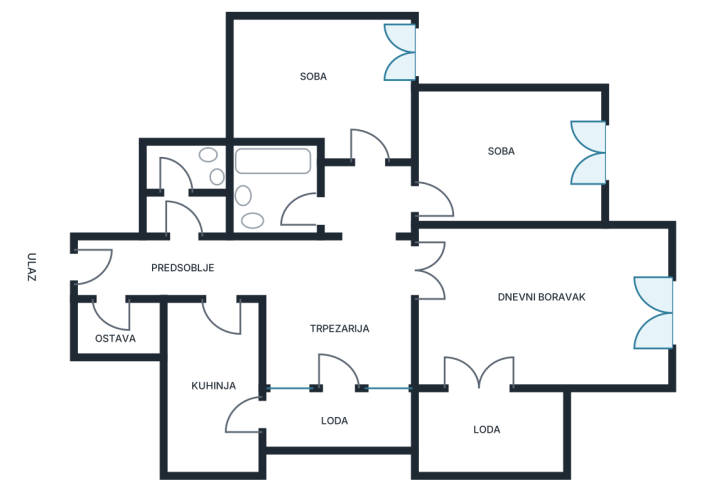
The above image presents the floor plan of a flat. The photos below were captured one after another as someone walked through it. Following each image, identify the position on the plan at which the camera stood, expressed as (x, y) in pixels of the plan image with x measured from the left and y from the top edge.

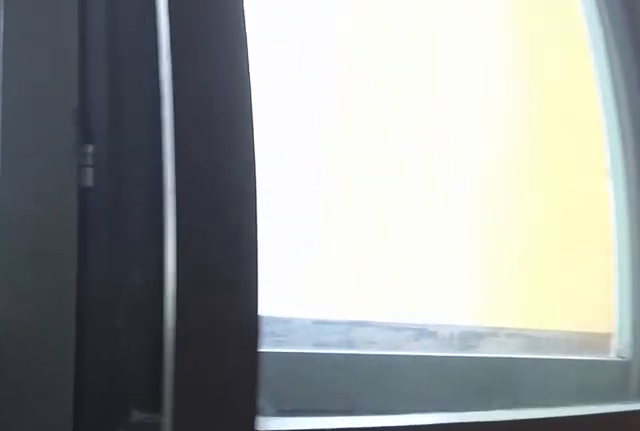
(609, 313)
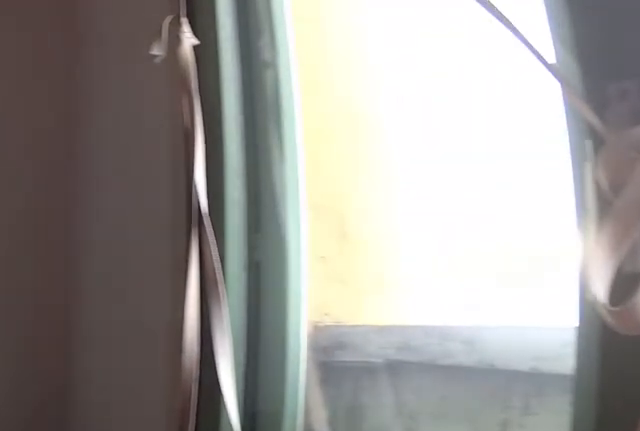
(626, 332)
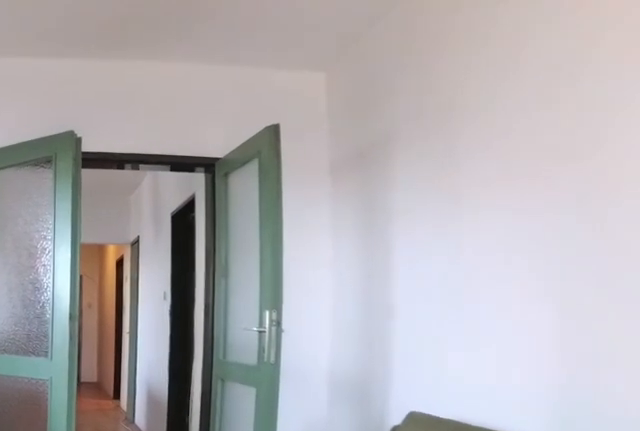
(555, 313)
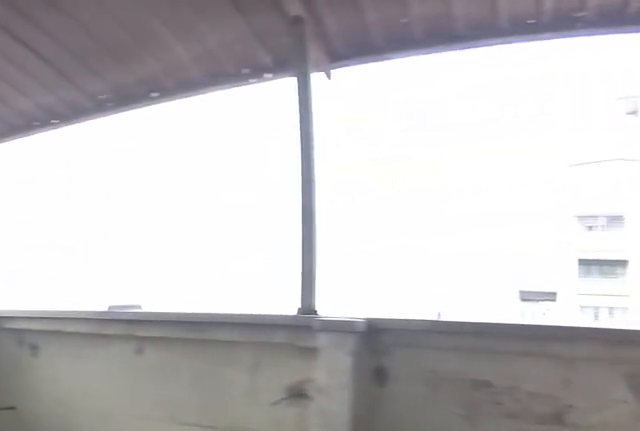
(476, 387)
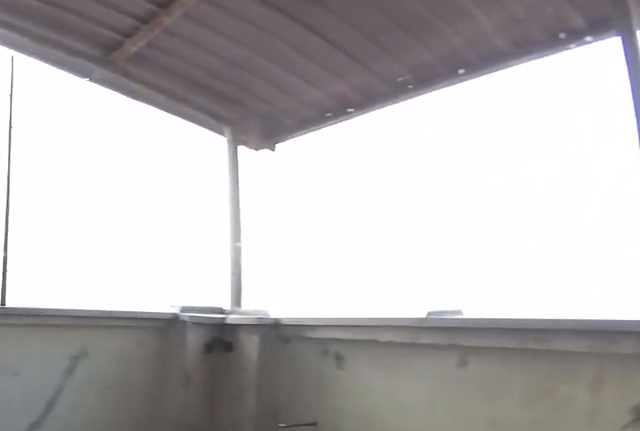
(472, 401)
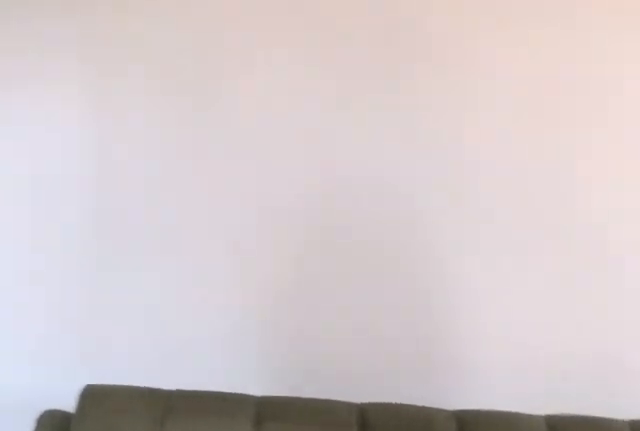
(497, 305)
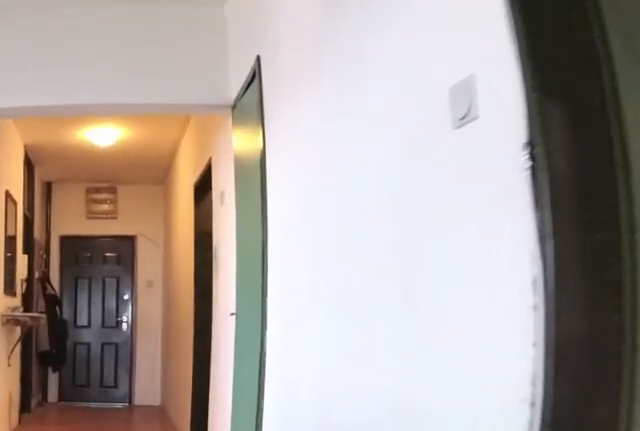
(406, 281)
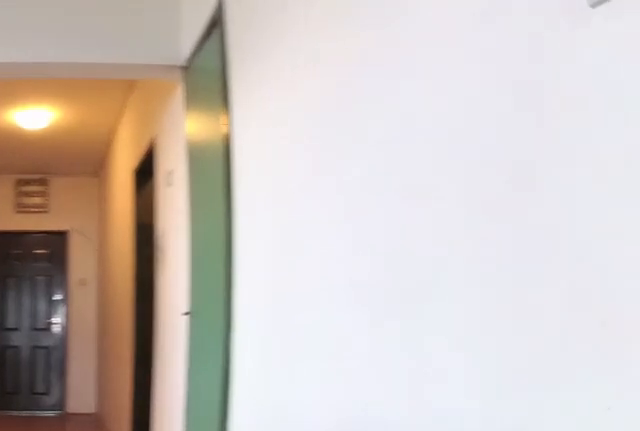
(386, 281)
